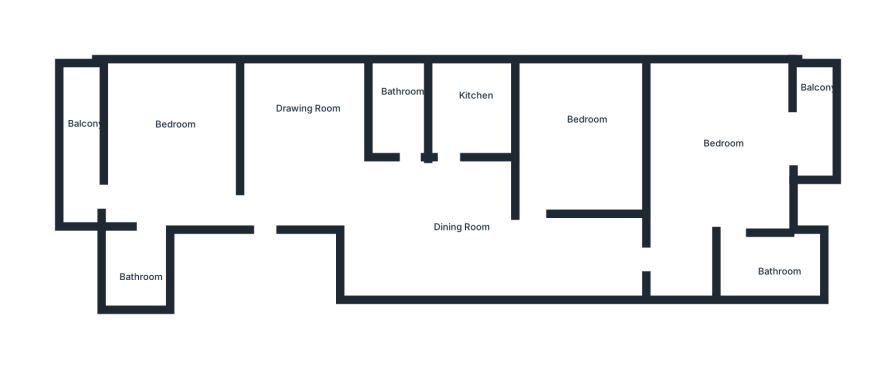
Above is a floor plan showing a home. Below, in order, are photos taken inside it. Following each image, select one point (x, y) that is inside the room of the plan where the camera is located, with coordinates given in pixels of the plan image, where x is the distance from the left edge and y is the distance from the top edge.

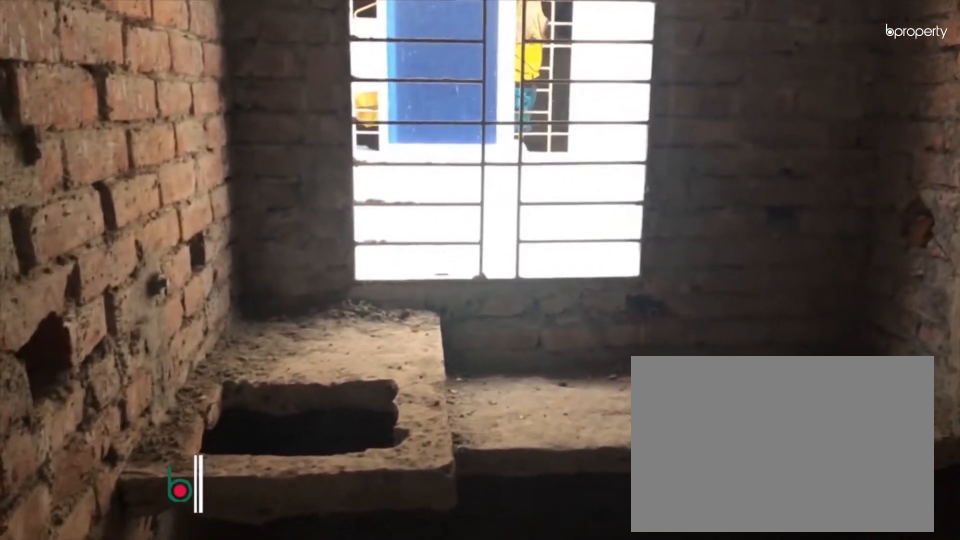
(466, 100)
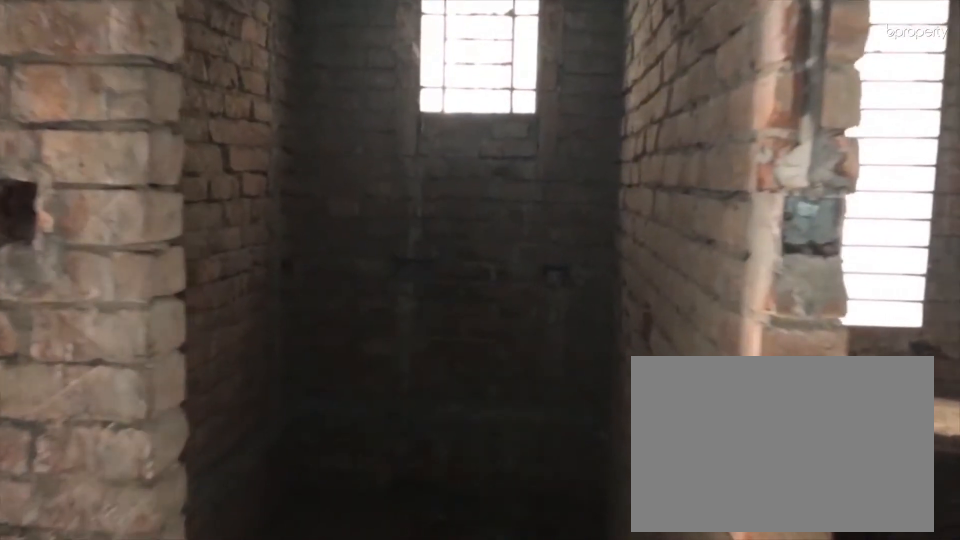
(405, 155)
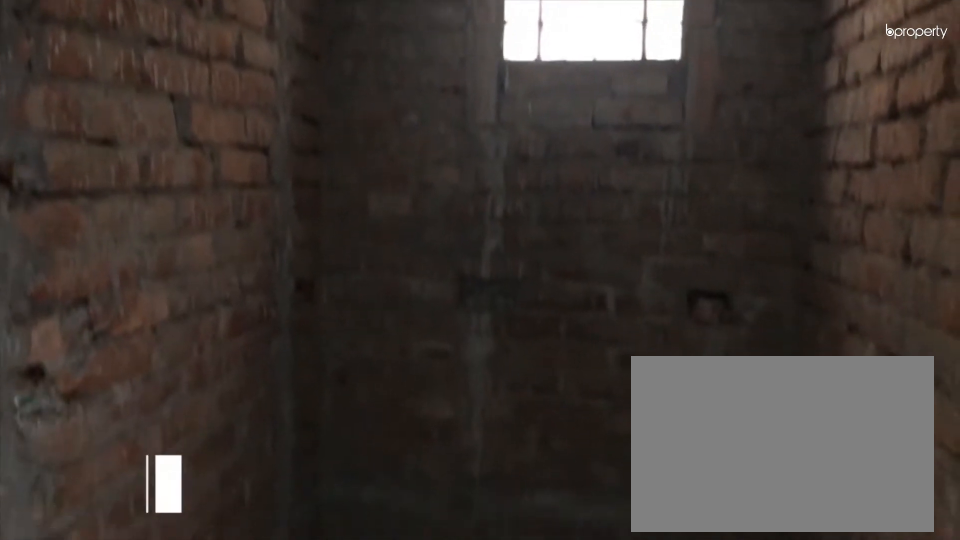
(401, 104)
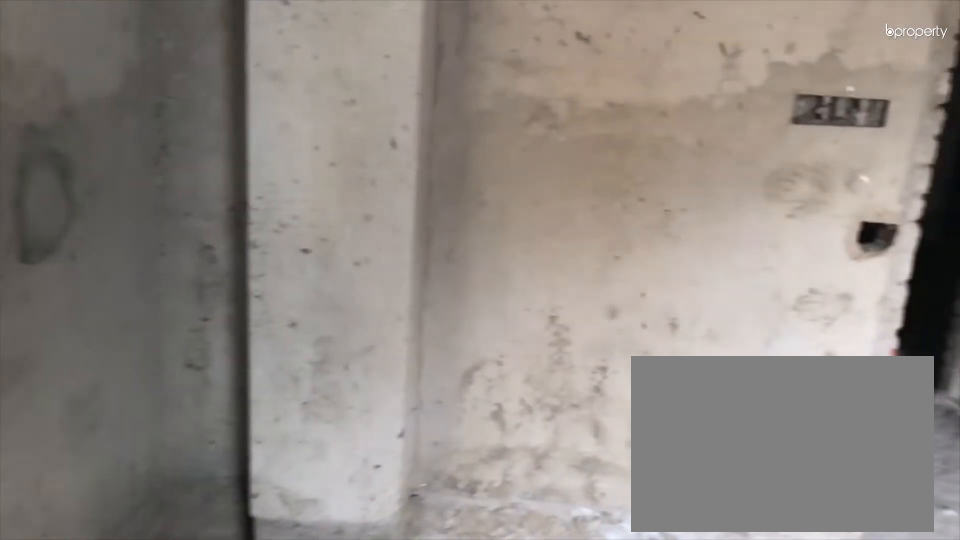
(154, 135)
